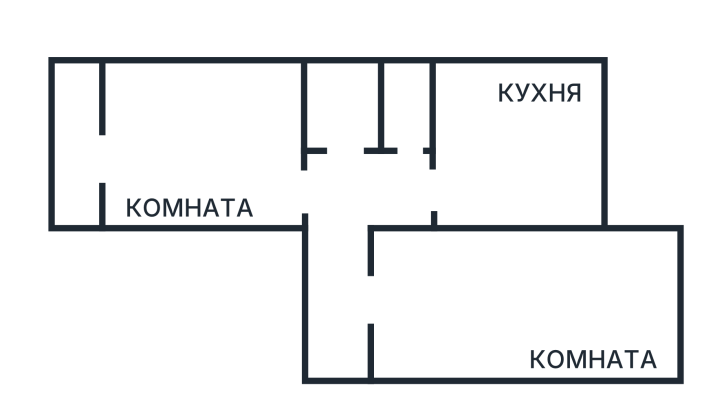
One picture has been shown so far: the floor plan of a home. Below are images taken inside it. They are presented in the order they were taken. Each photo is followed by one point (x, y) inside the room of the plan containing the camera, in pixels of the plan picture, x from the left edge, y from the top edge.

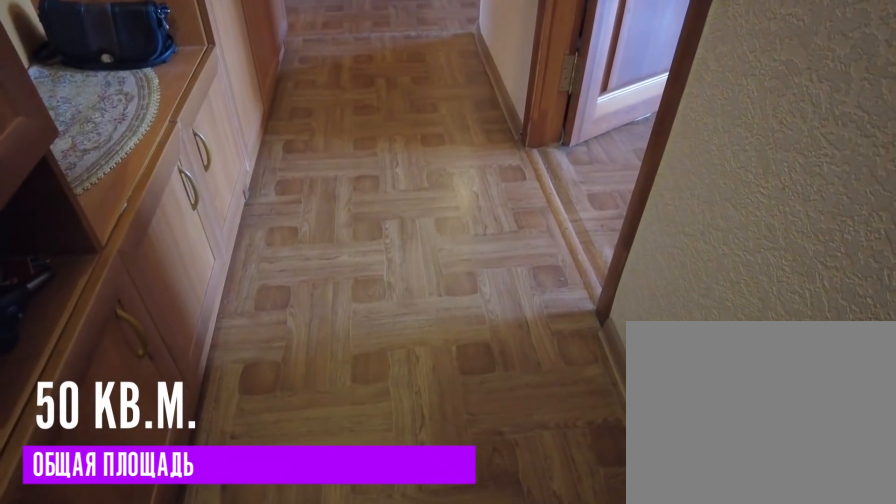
(347, 349)
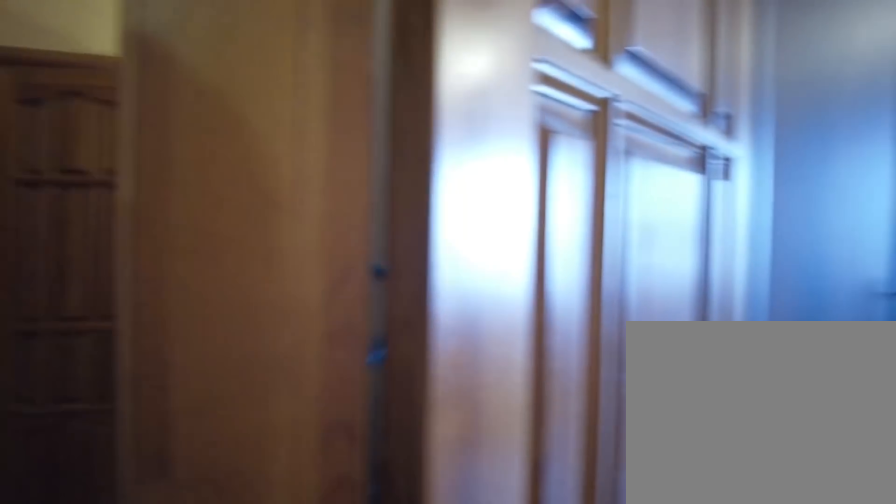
(347, 349)
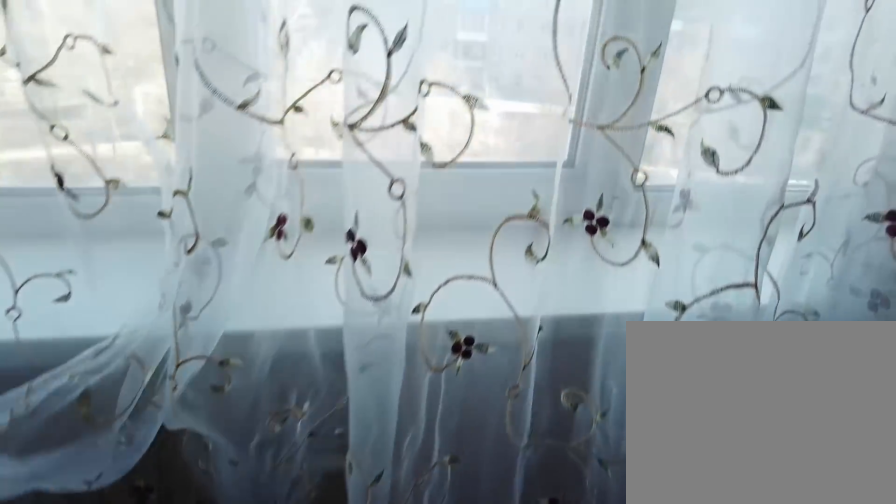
(460, 331)
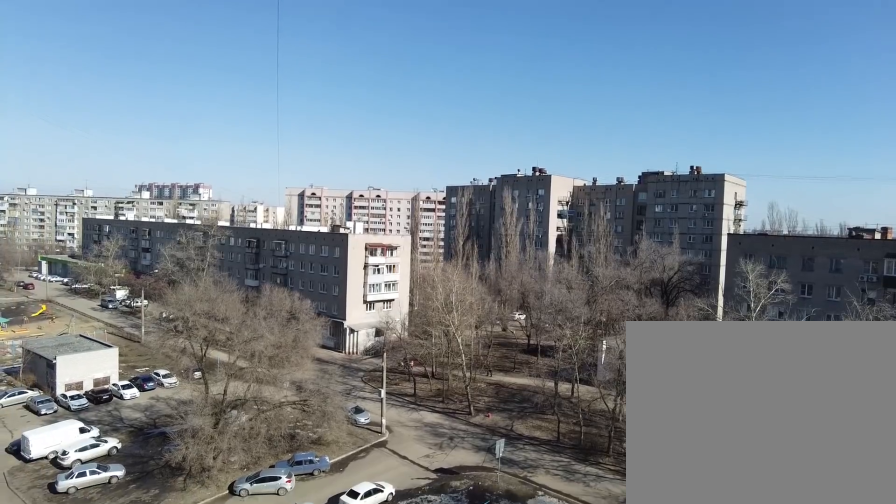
(460, 331)
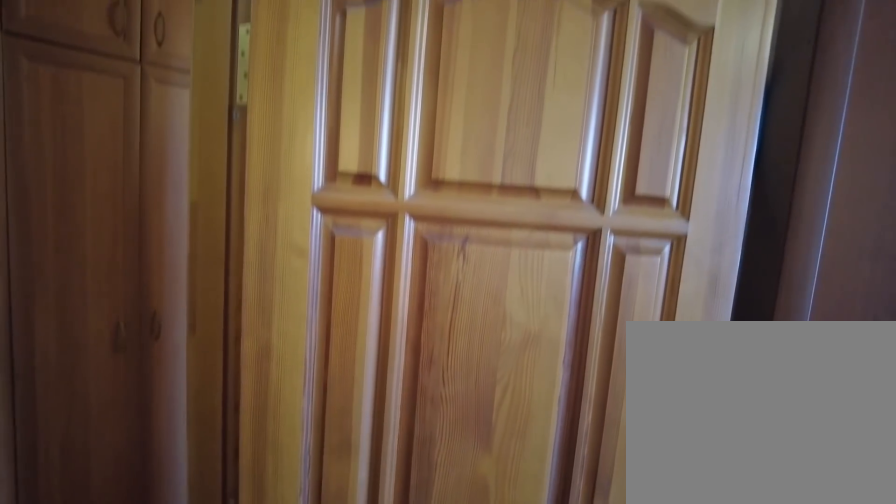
(375, 313)
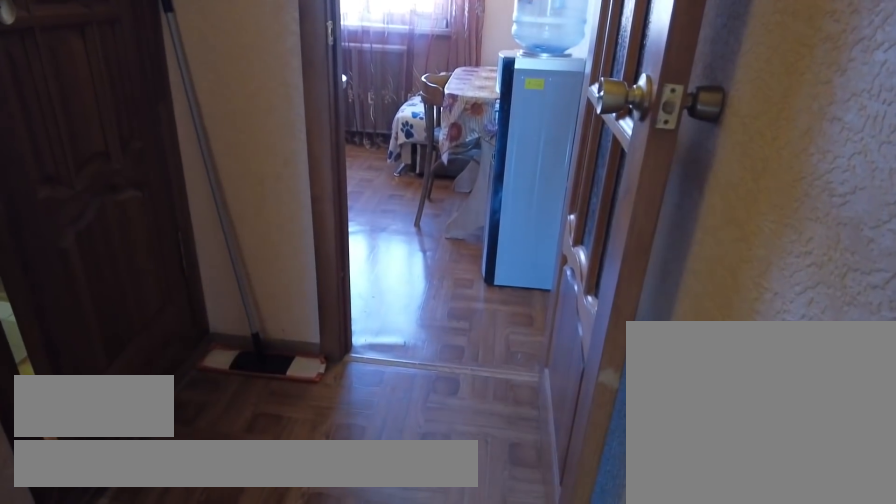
(345, 248)
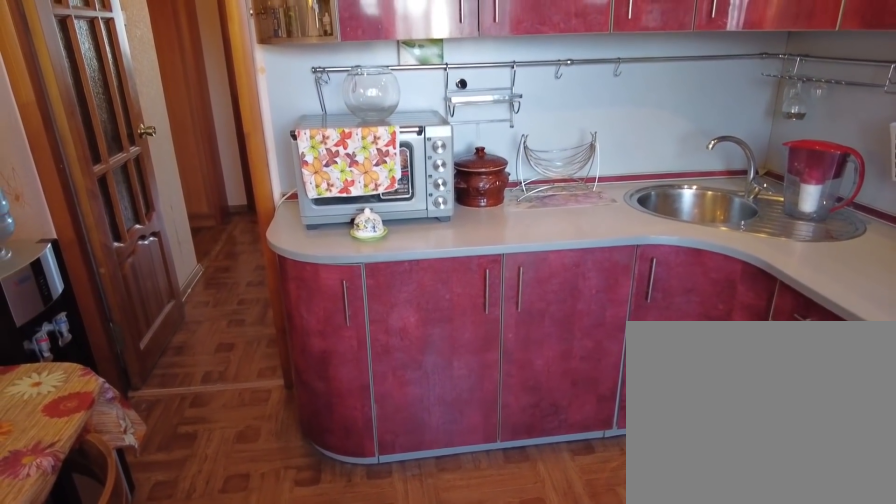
(474, 193)
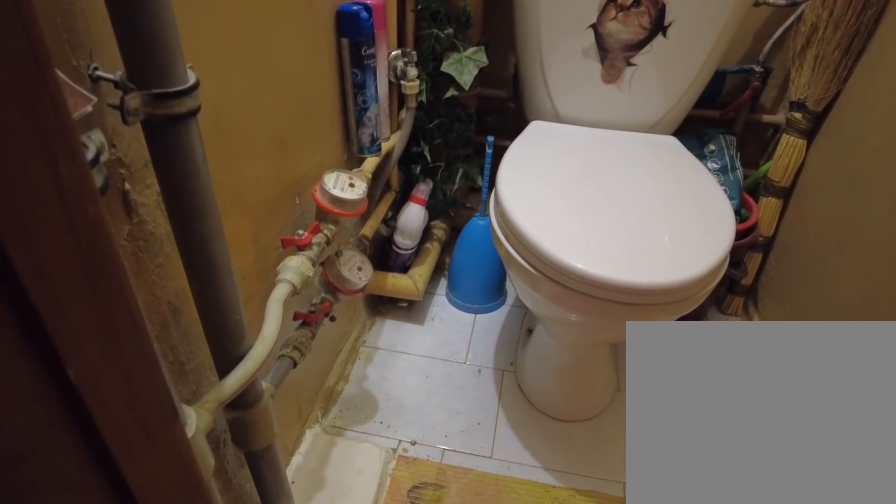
(409, 190)
